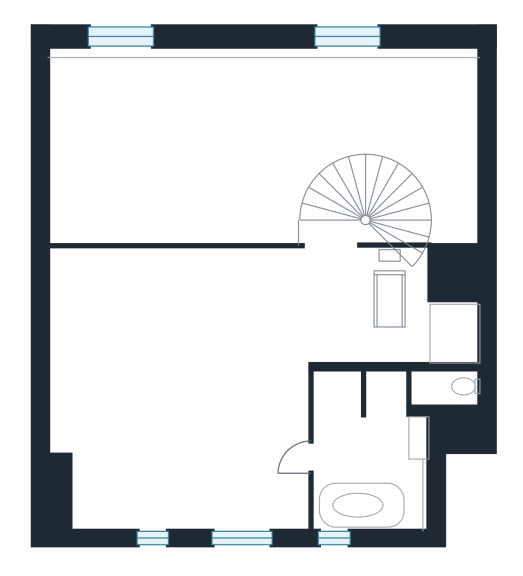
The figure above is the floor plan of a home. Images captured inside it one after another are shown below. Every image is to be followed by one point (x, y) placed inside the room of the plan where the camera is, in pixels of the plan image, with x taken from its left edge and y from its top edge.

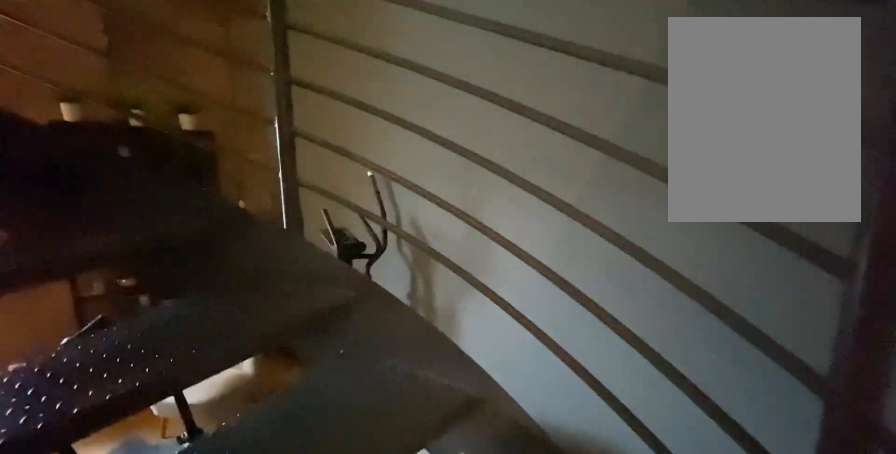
(363, 215)
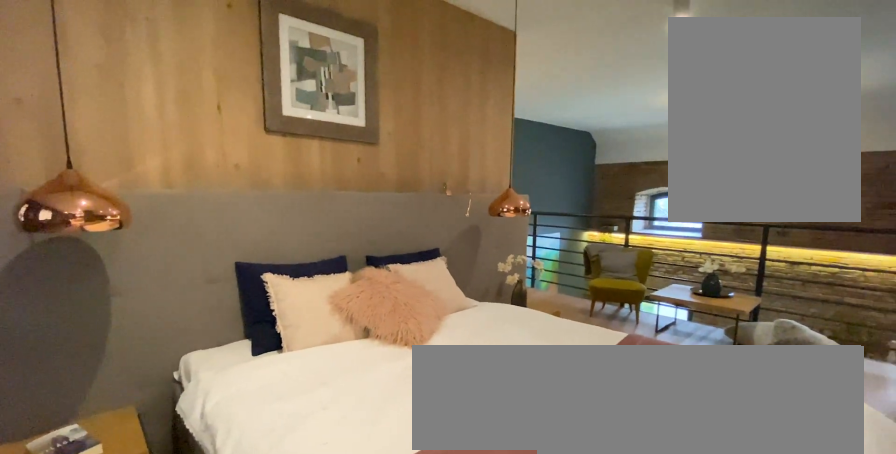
(217, 401)
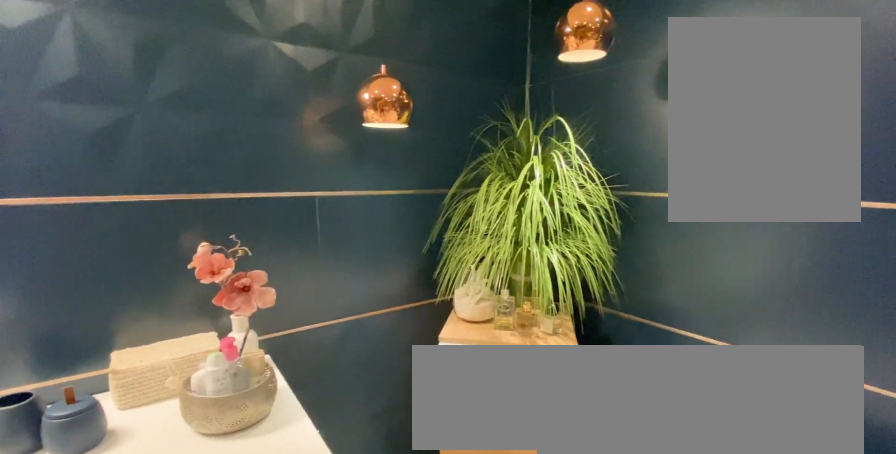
(361, 434)
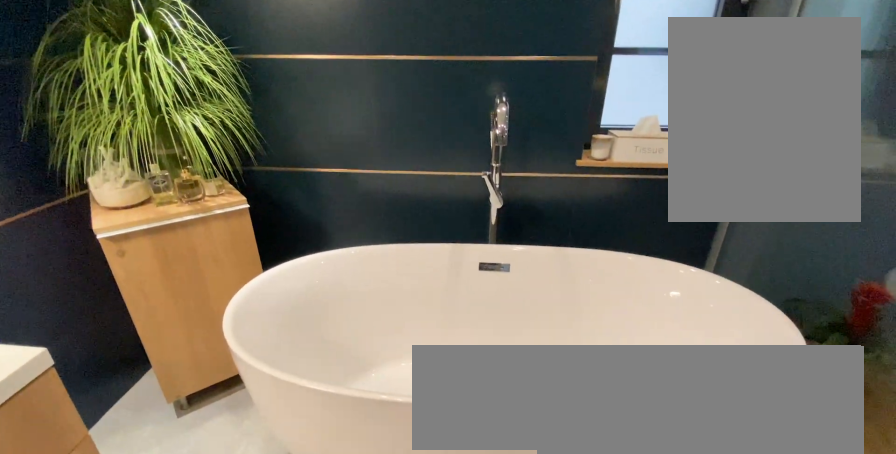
(361, 434)
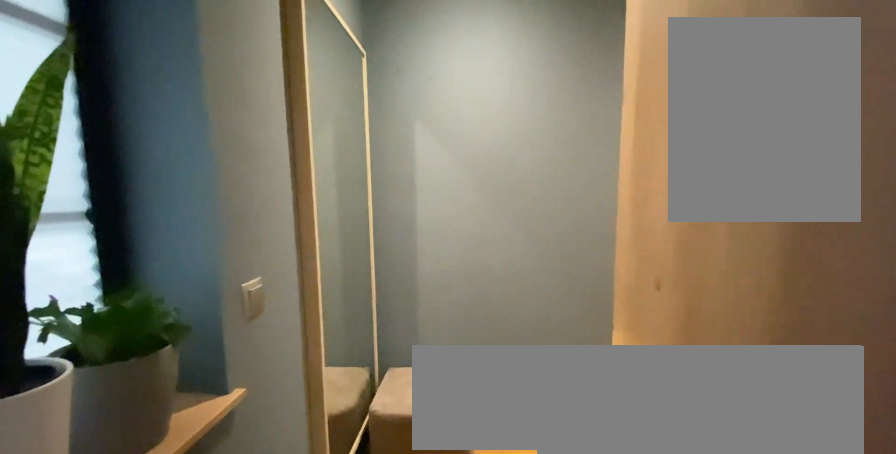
(217, 401)
